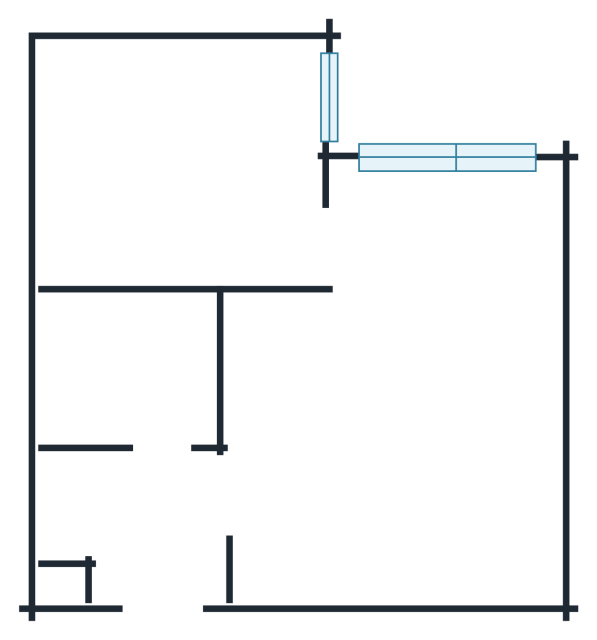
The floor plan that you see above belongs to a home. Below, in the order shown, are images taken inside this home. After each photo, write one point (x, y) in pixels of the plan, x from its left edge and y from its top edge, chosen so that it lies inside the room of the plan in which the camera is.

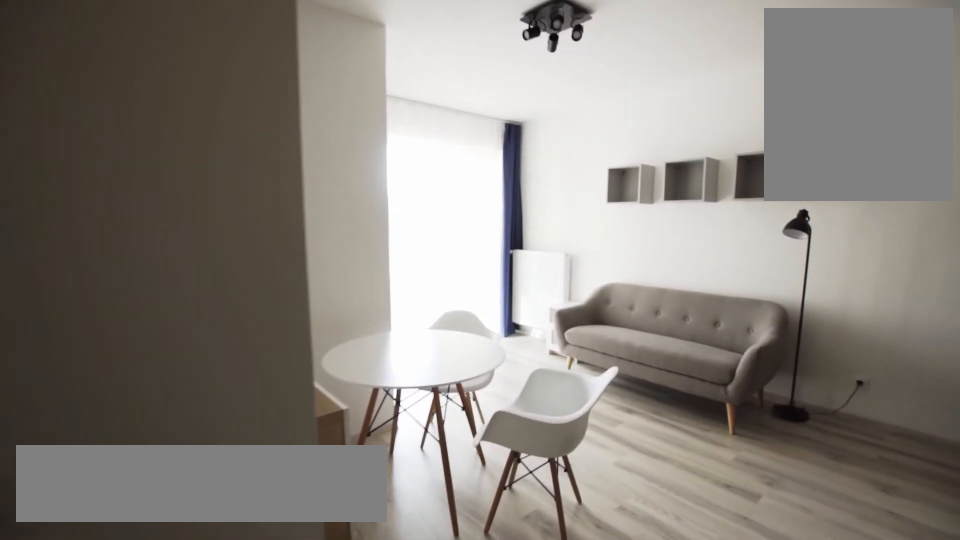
(383, 412)
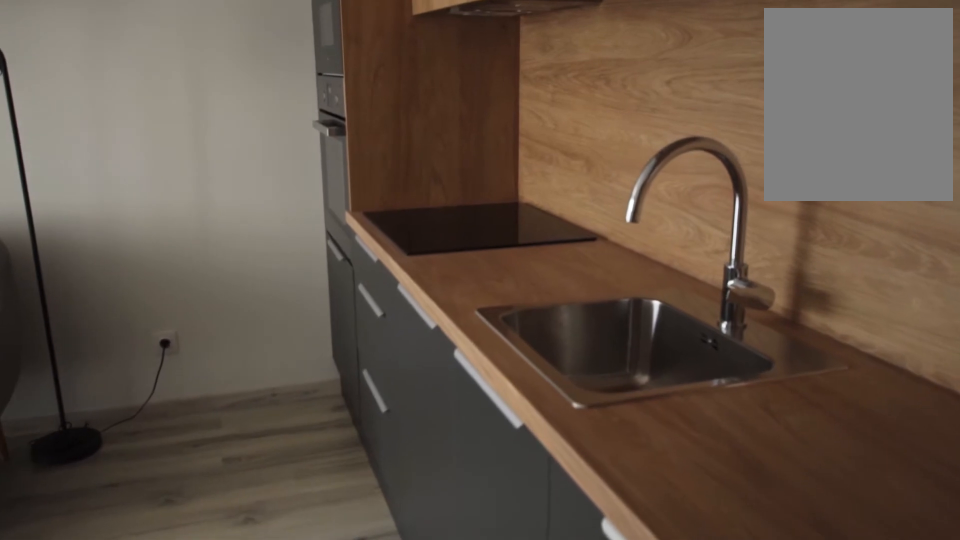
(384, 412)
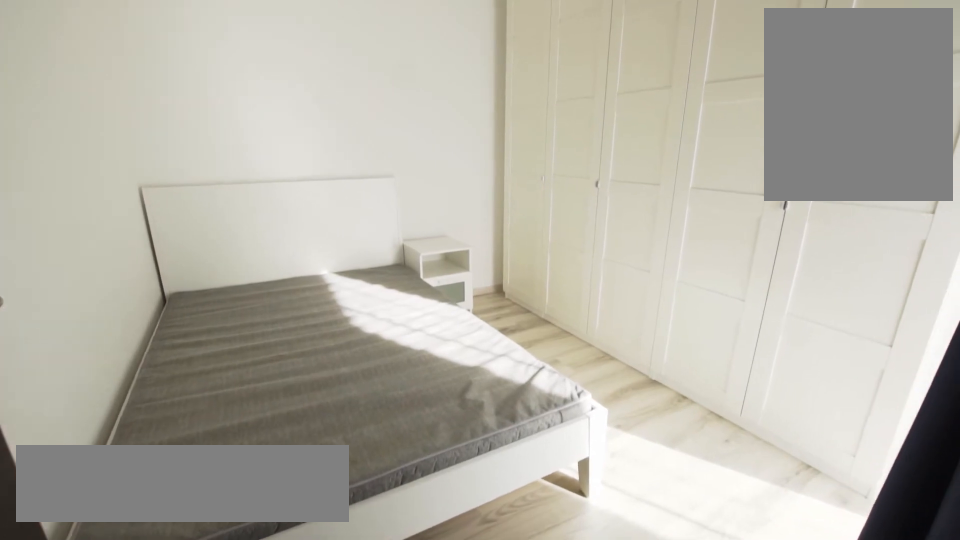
(173, 153)
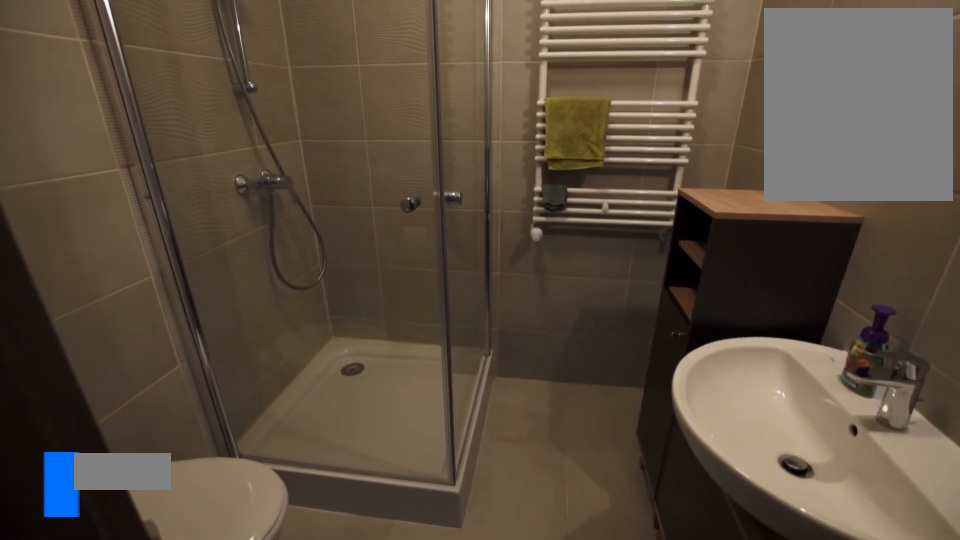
(113, 372)
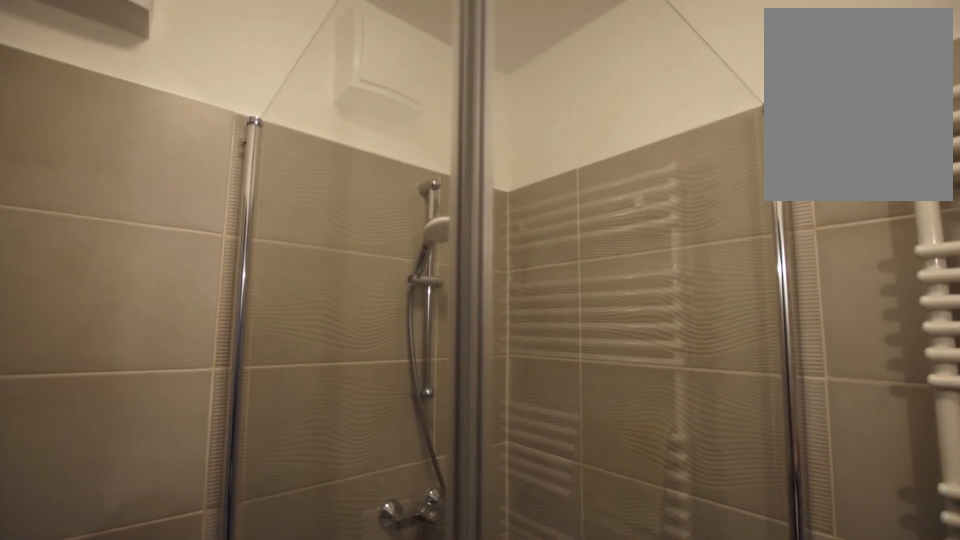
(114, 373)
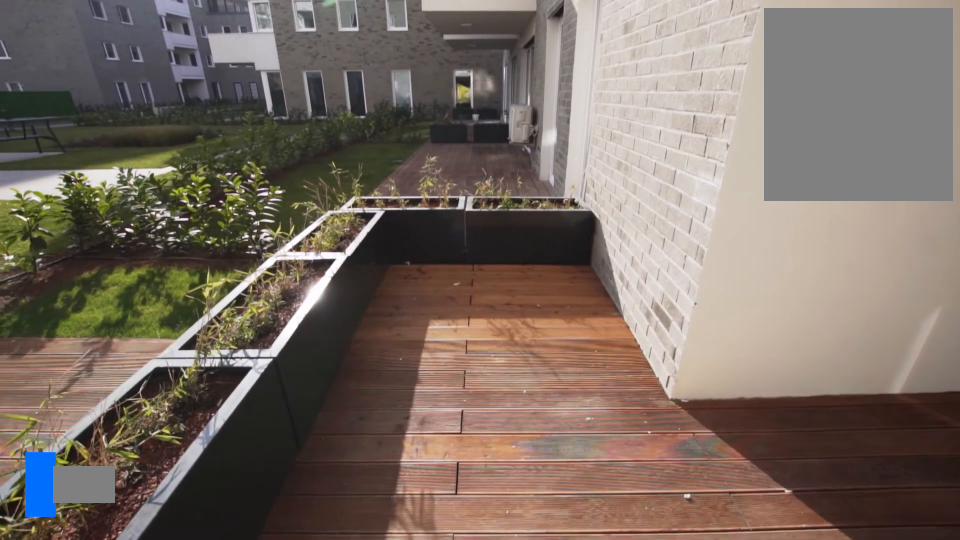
(452, 79)
